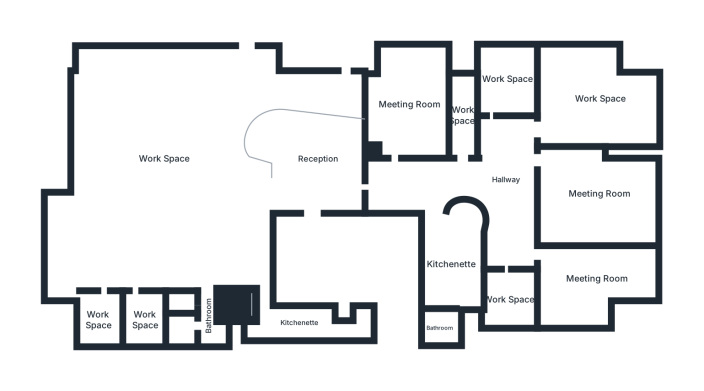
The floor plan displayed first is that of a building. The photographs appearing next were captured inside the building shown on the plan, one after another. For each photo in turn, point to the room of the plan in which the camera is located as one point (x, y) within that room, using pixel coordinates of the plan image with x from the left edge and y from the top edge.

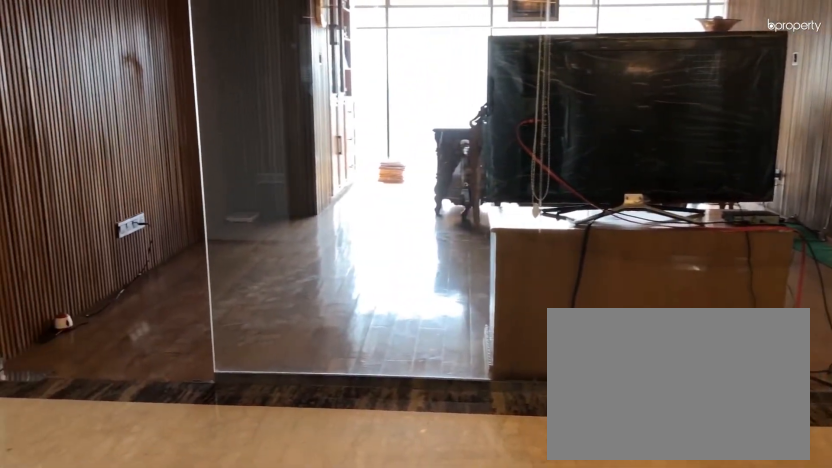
(505, 179)
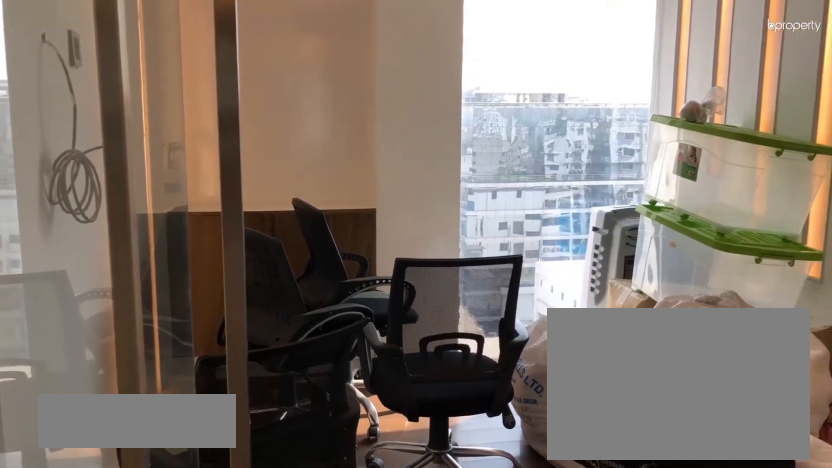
(508, 79)
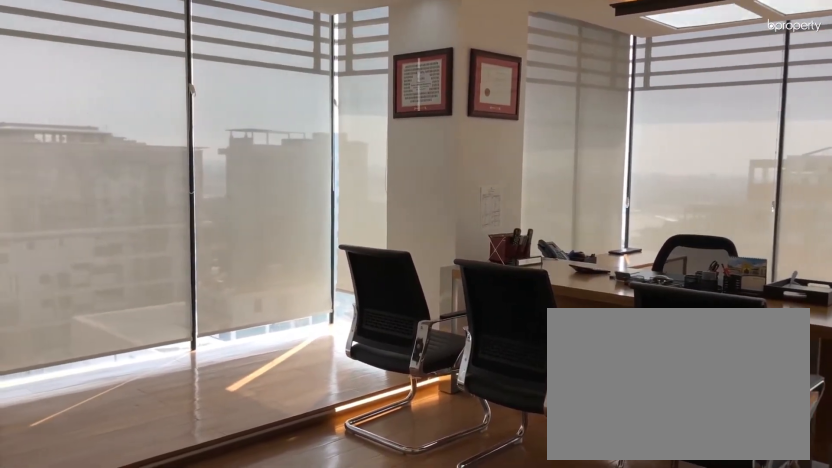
(601, 99)
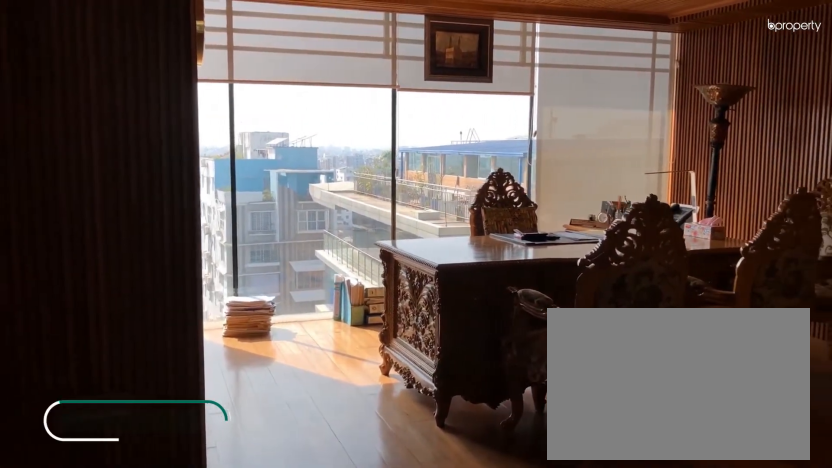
(599, 194)
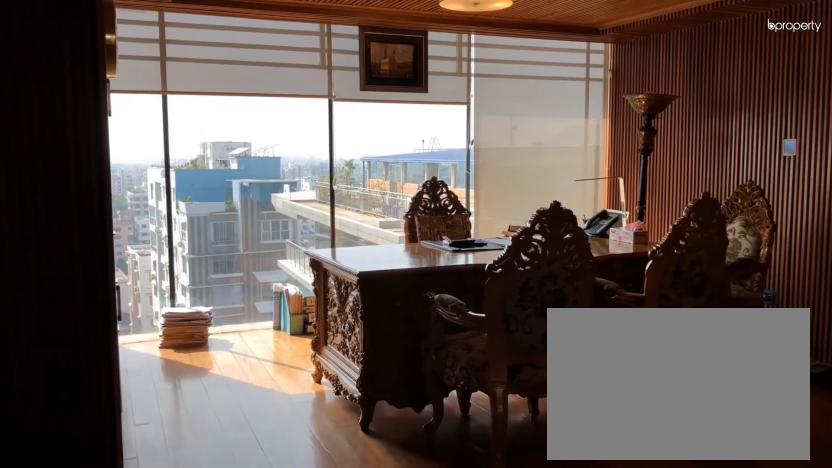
(599, 195)
